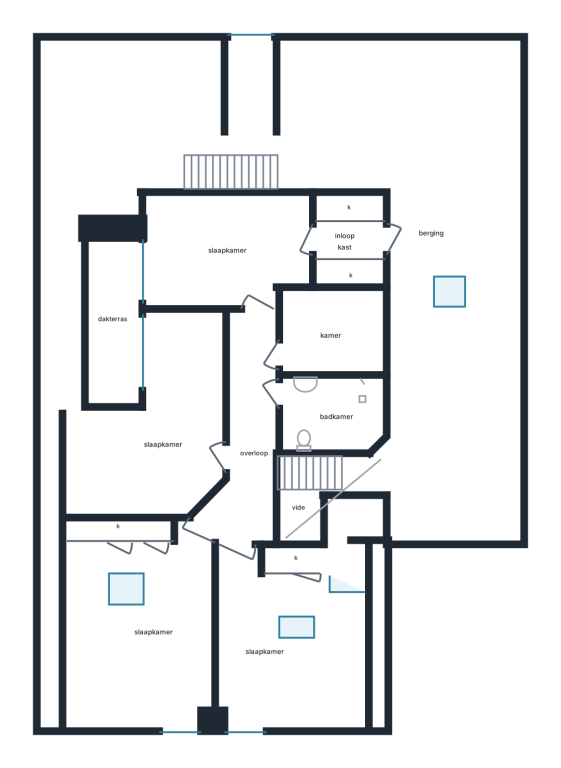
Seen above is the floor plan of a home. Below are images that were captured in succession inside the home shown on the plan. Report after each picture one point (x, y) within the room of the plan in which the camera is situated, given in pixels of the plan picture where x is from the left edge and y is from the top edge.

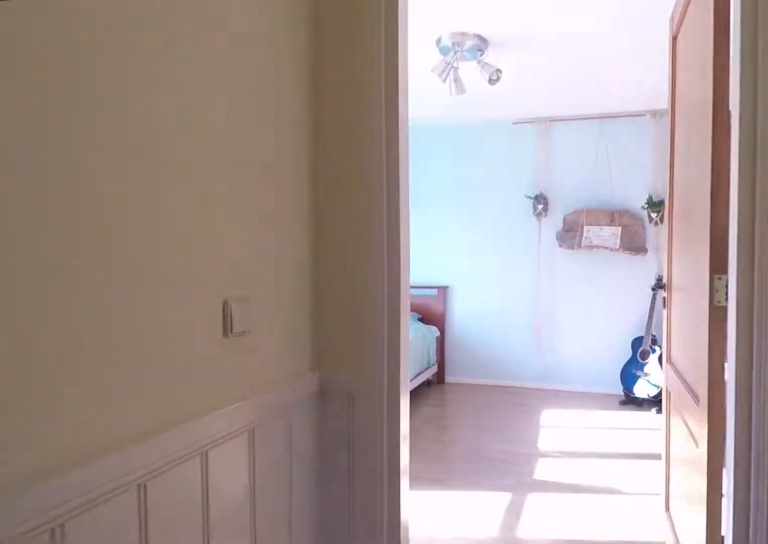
(248, 436)
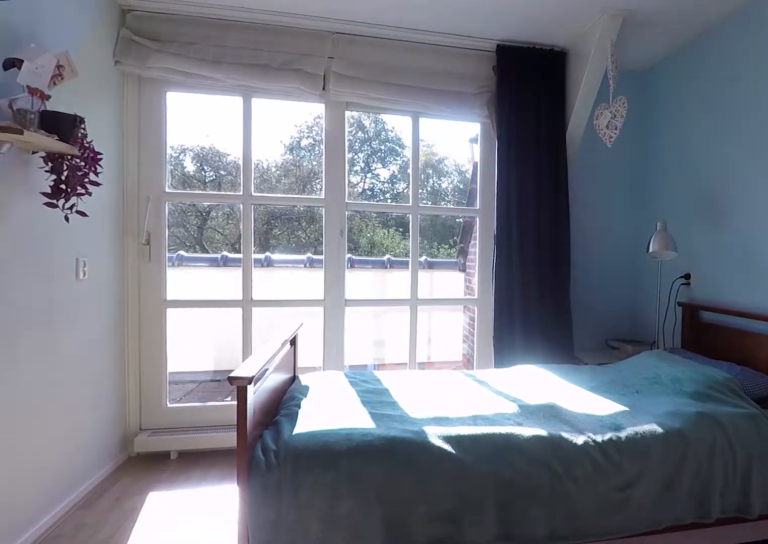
(225, 249)
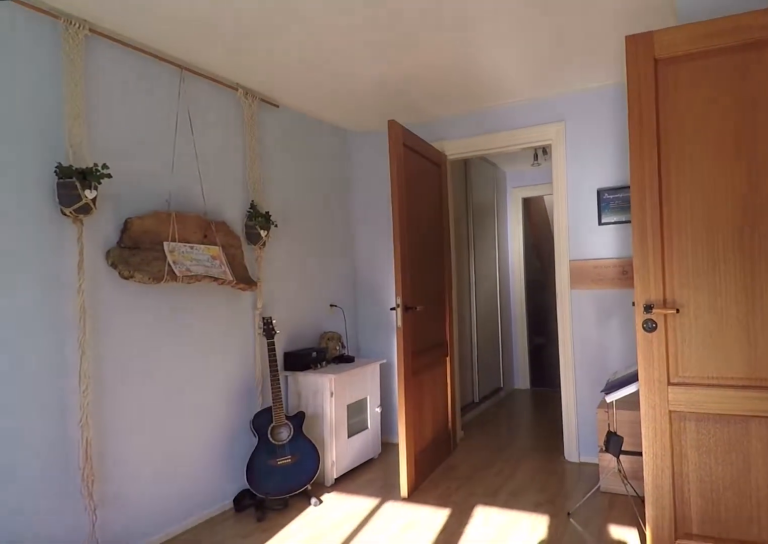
(225, 249)
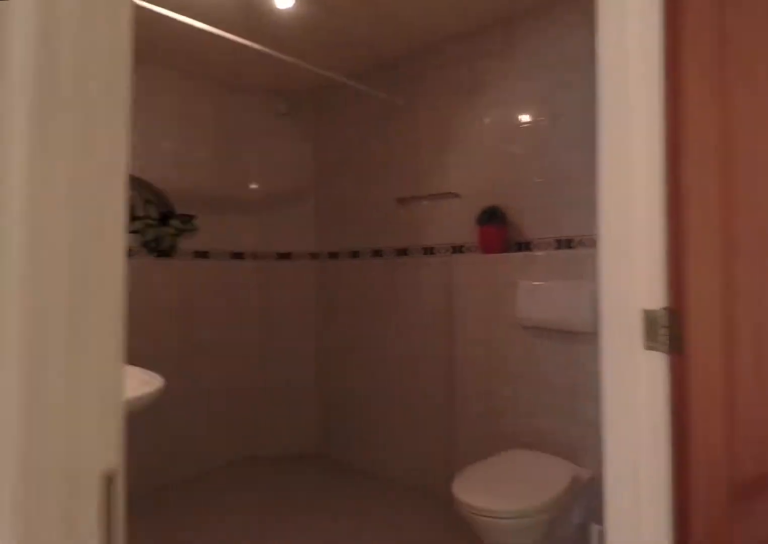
(248, 436)
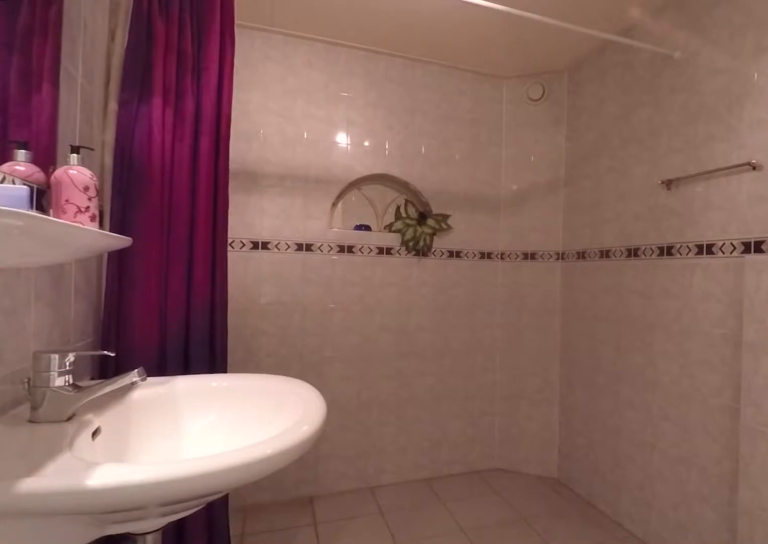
(331, 413)
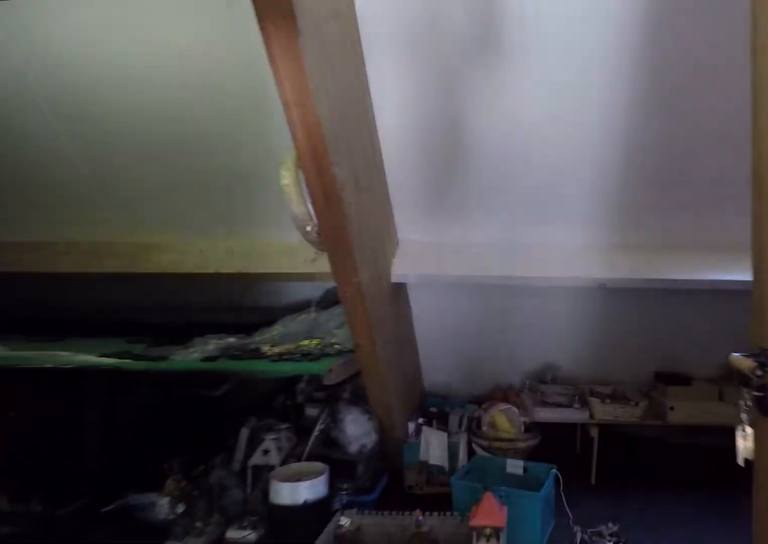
(341, 210)
